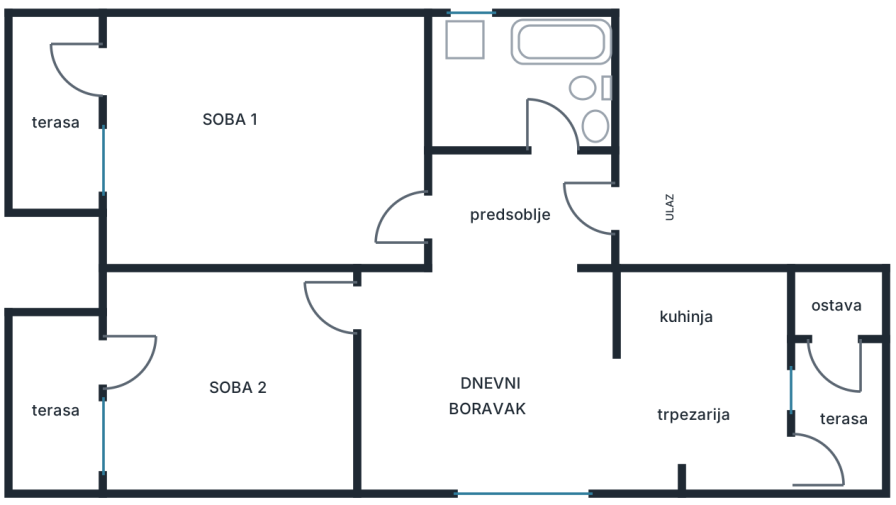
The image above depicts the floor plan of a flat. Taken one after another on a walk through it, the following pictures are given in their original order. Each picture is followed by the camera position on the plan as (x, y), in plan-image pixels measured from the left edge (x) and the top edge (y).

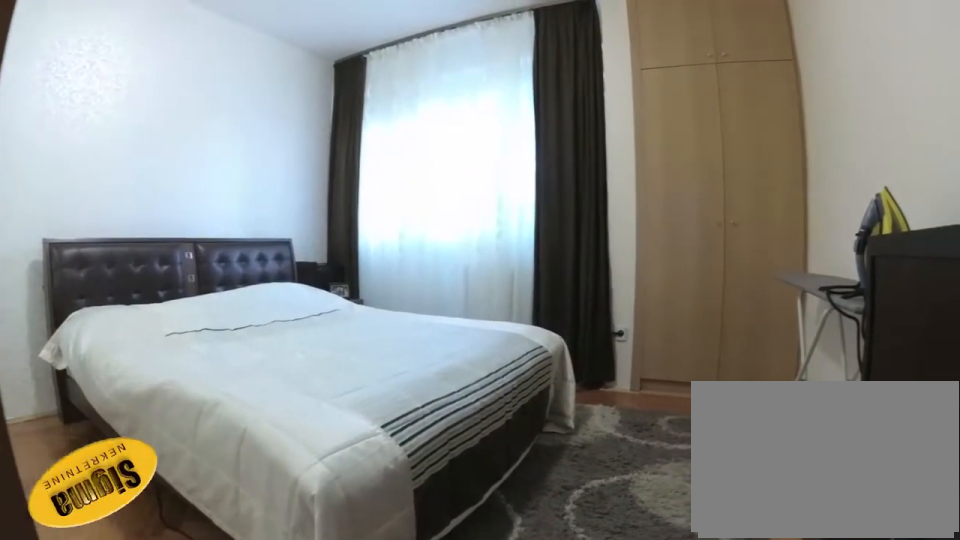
(330, 334)
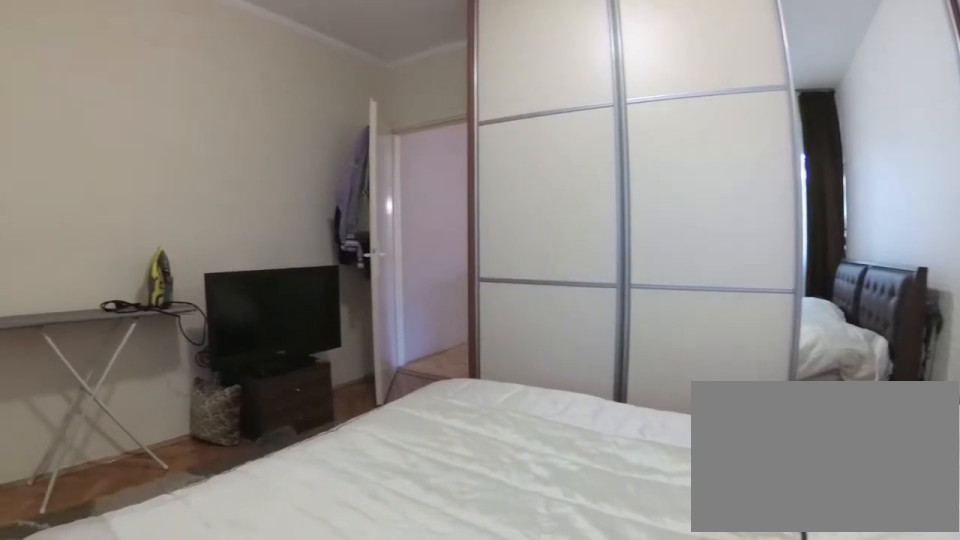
(131, 421)
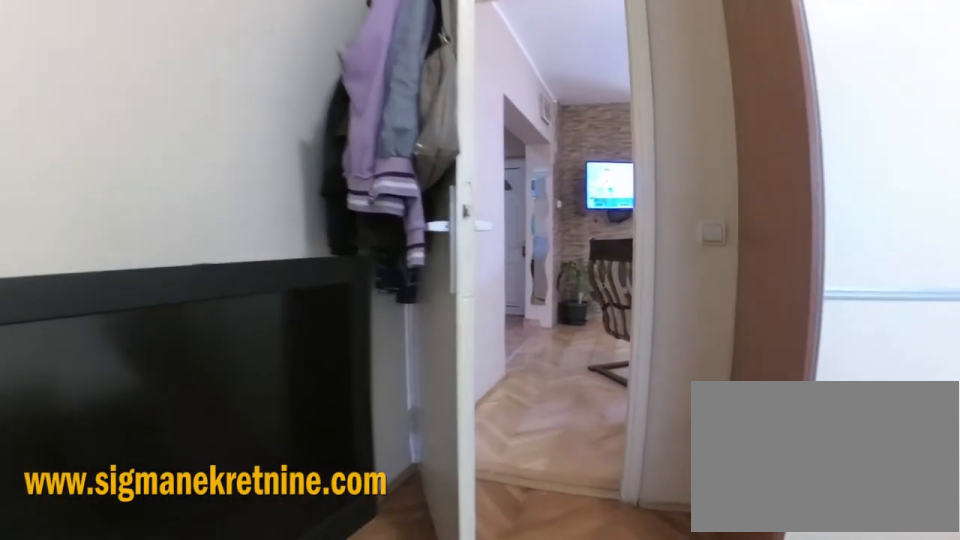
(233, 328)
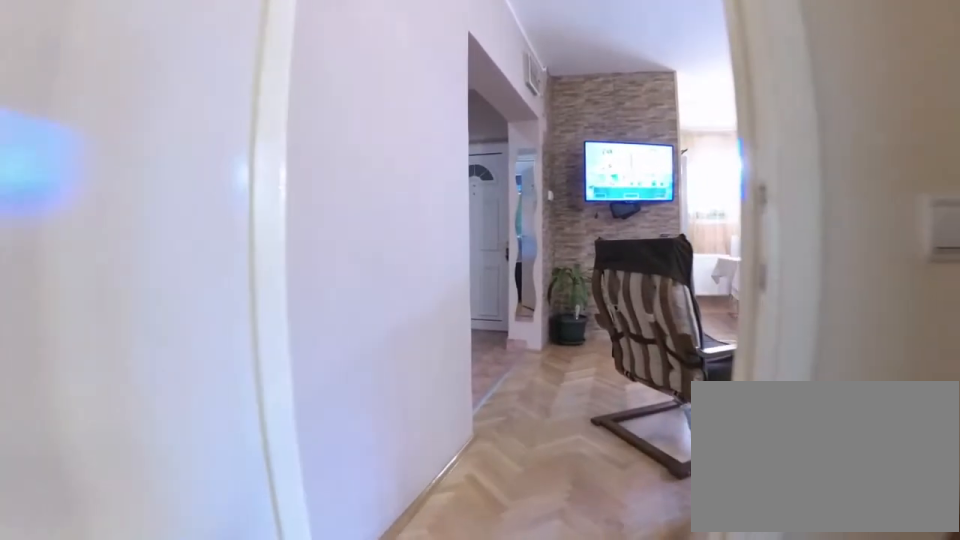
(288, 321)
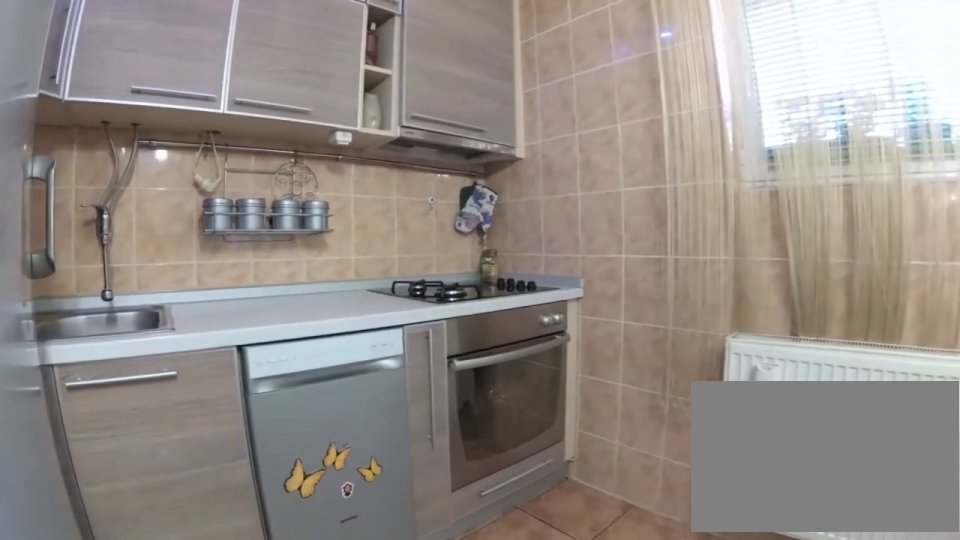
(632, 432)
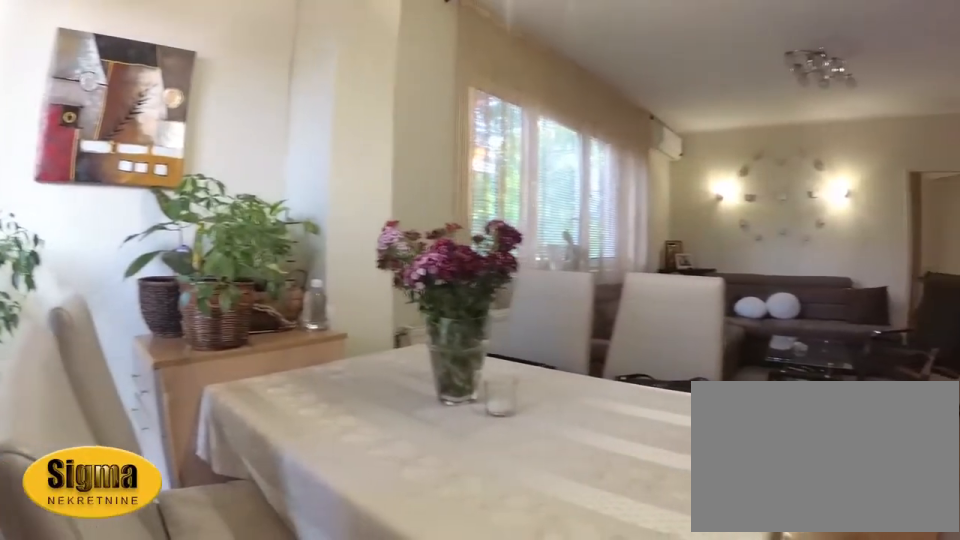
(753, 391)
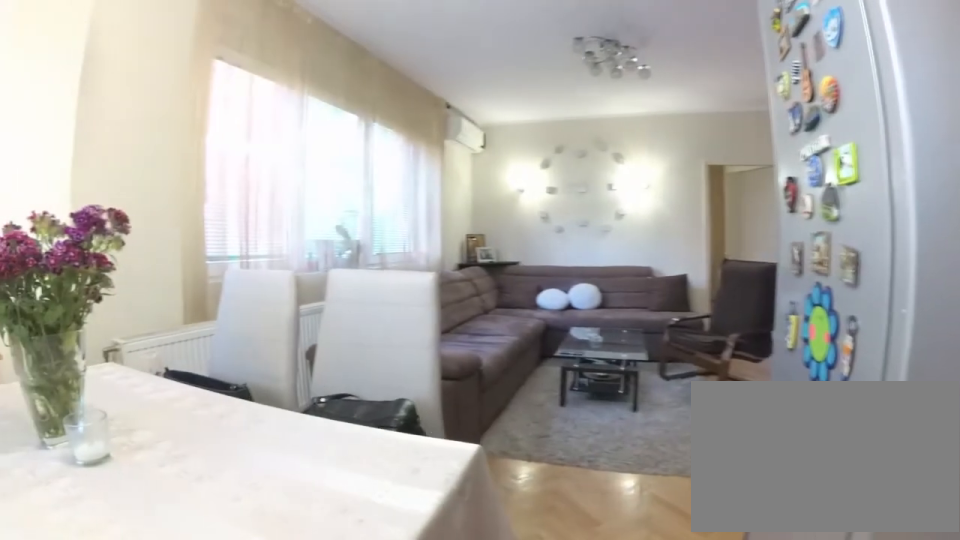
(735, 396)
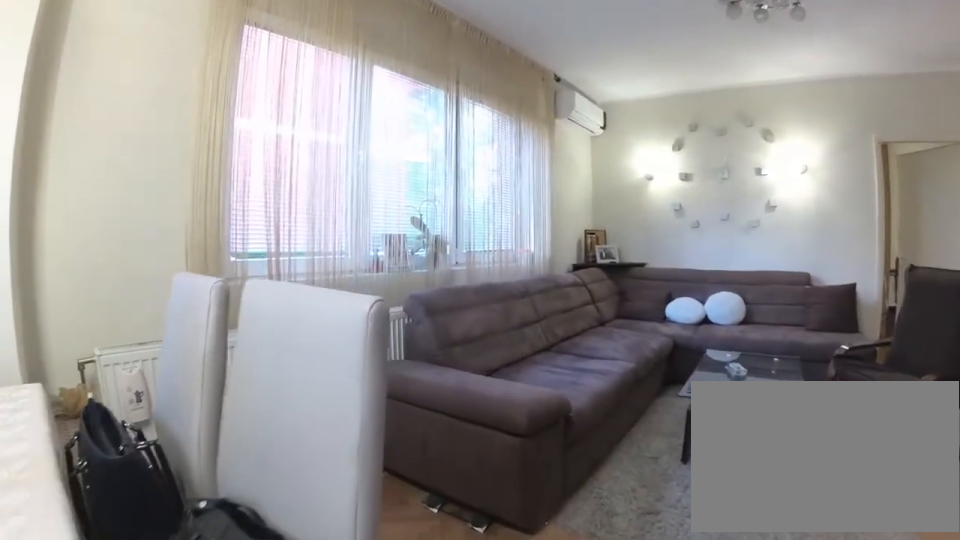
(679, 391)
